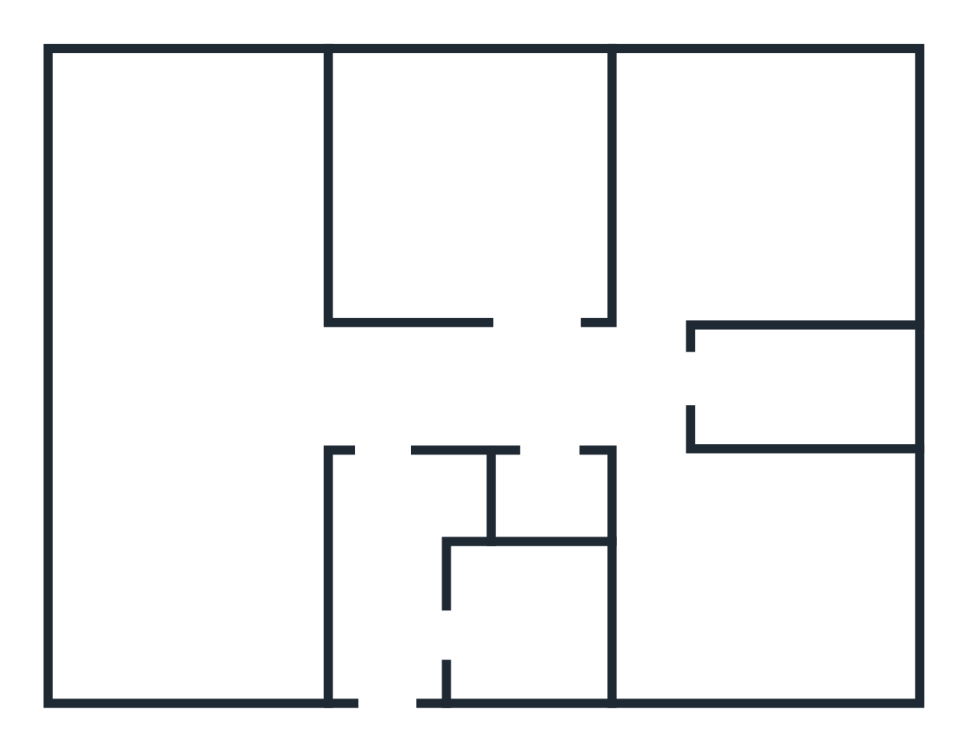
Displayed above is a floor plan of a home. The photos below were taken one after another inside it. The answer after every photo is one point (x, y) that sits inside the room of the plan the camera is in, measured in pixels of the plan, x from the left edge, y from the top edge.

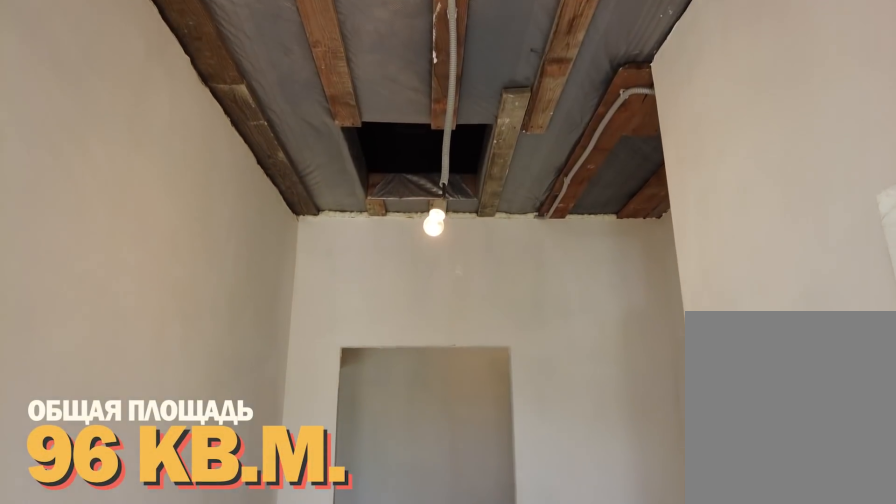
(389, 674)
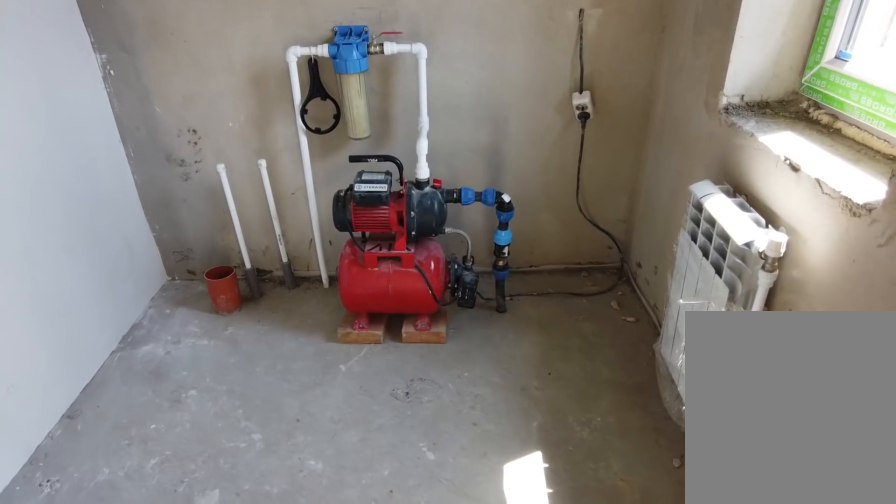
(494, 665)
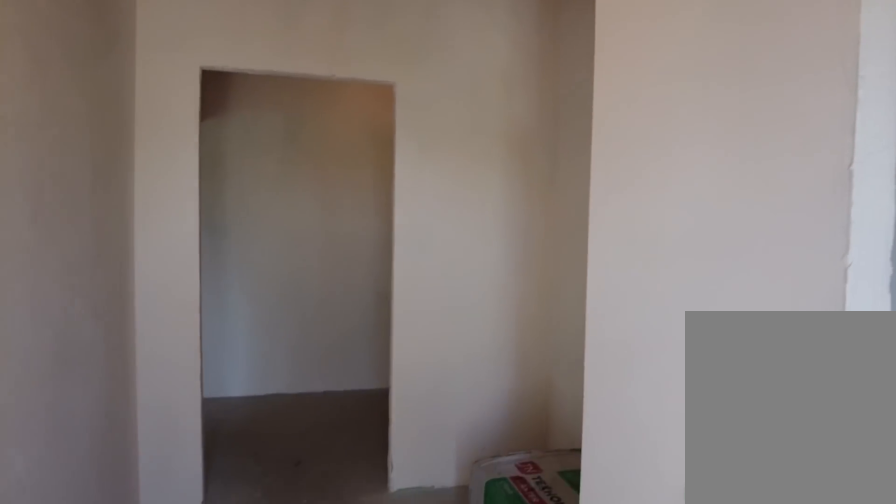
(405, 656)
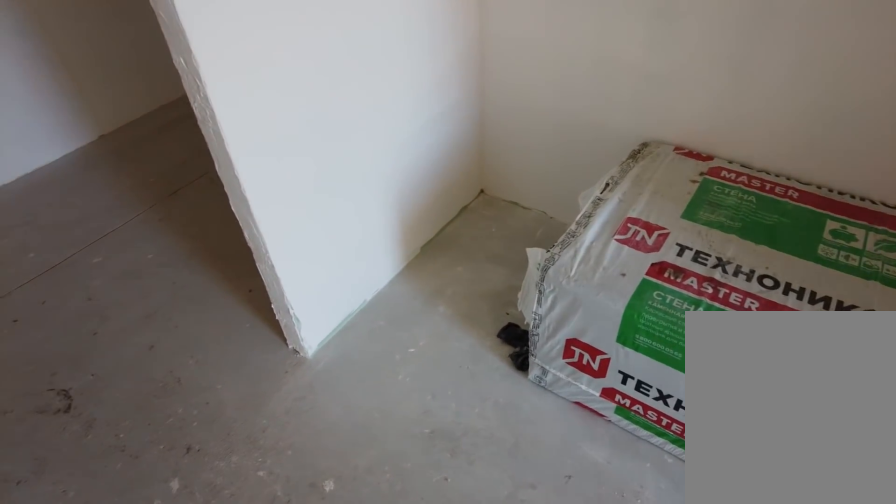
(379, 526)
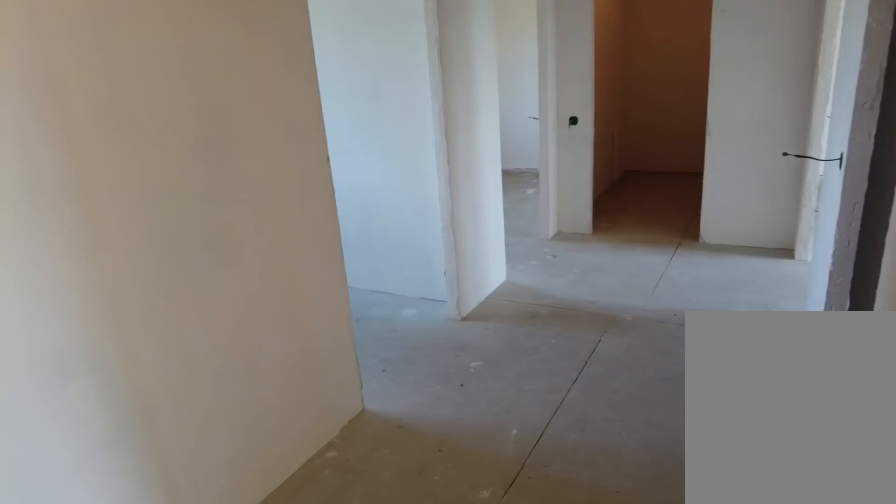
(388, 418)
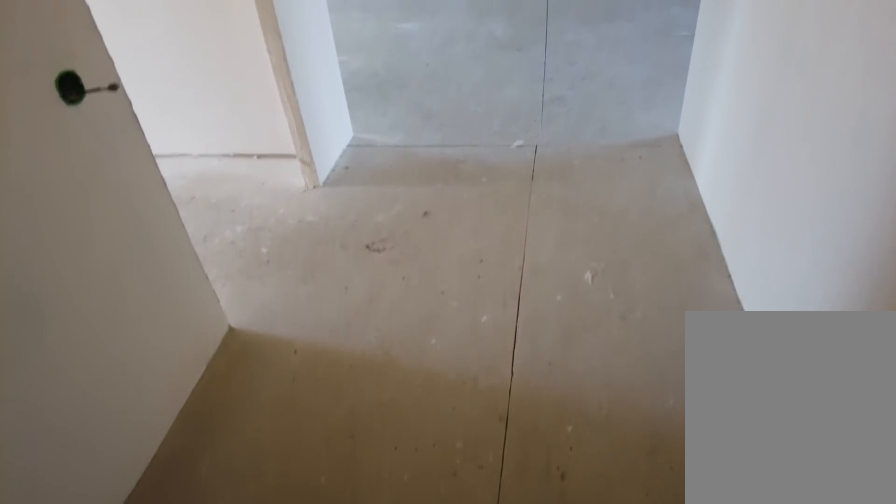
(563, 410)
